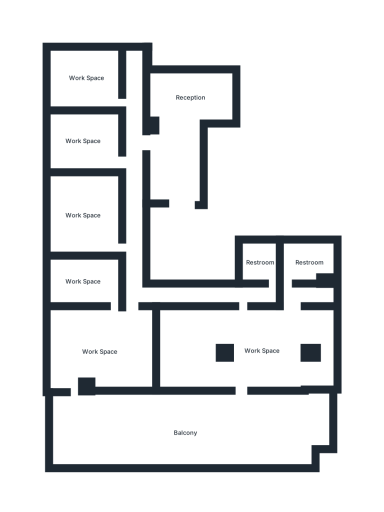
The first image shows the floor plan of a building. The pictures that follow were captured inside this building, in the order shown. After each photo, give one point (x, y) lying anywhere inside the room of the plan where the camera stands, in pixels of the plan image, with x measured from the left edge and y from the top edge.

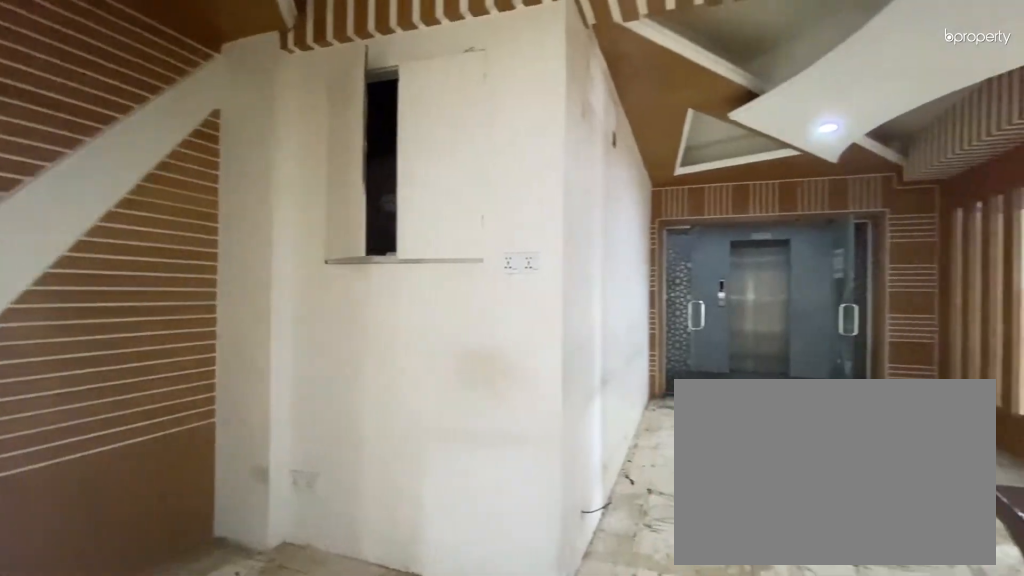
(179, 102)
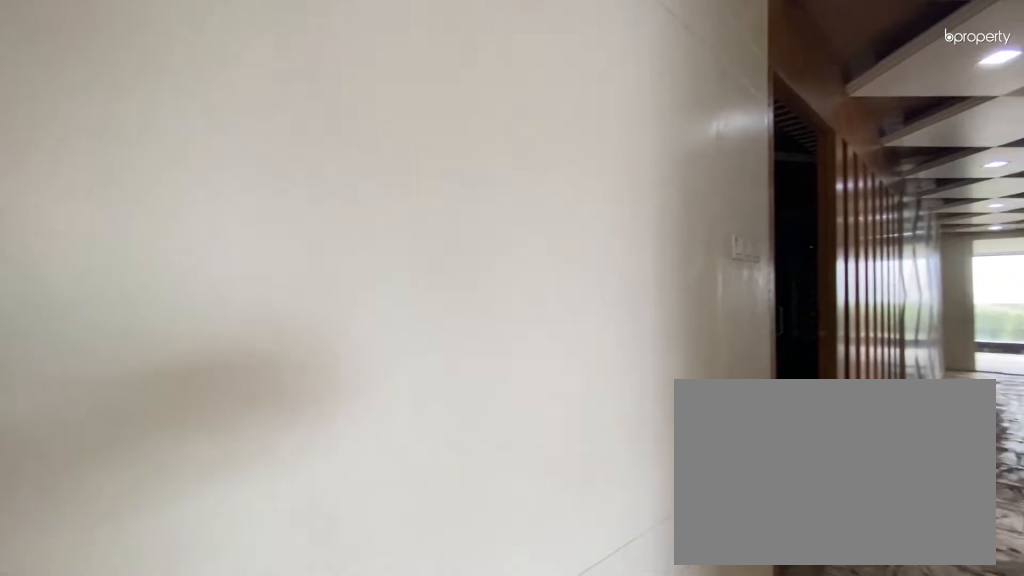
(134, 125)
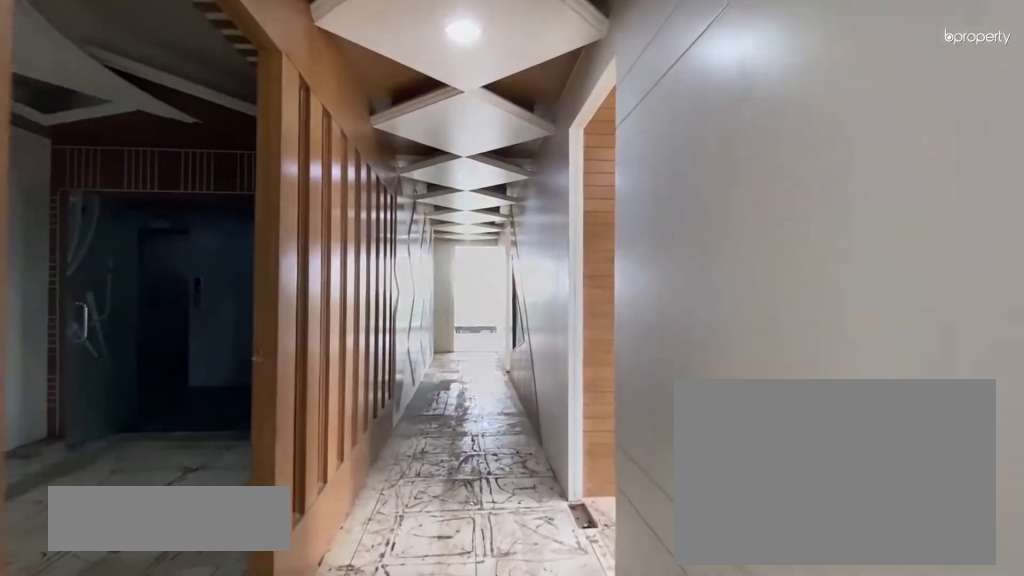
(134, 252)
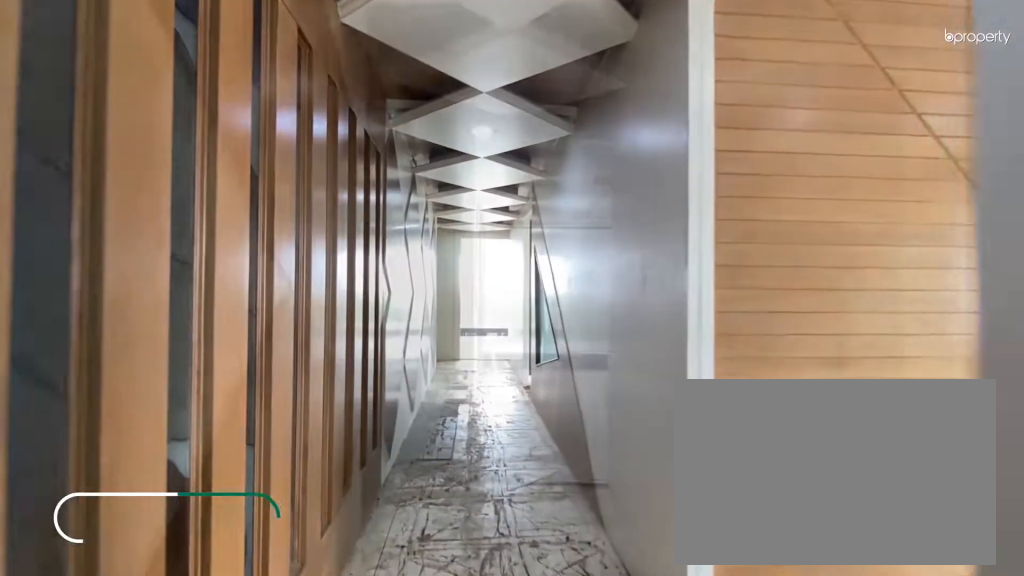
(134, 252)
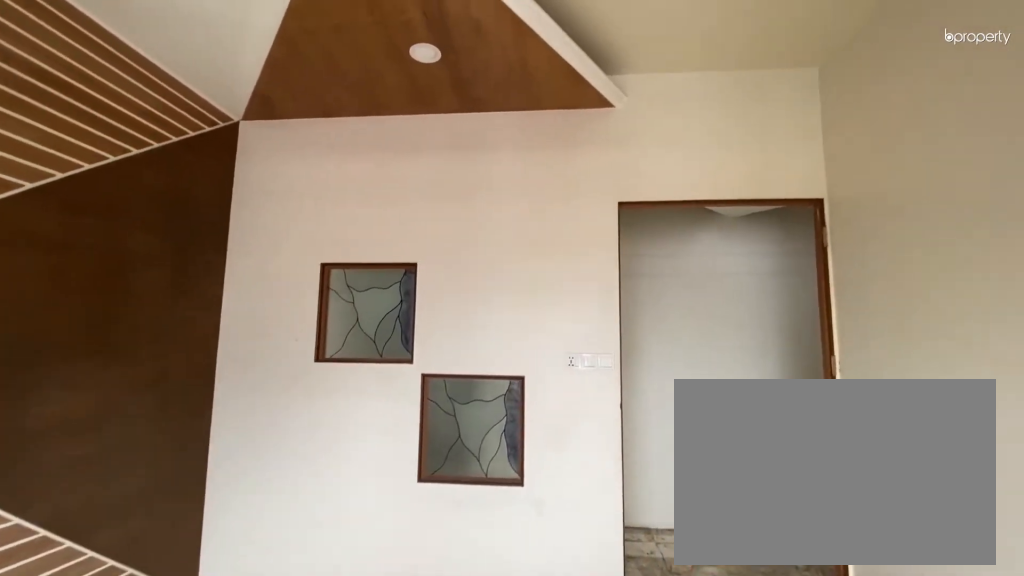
(85, 78)
